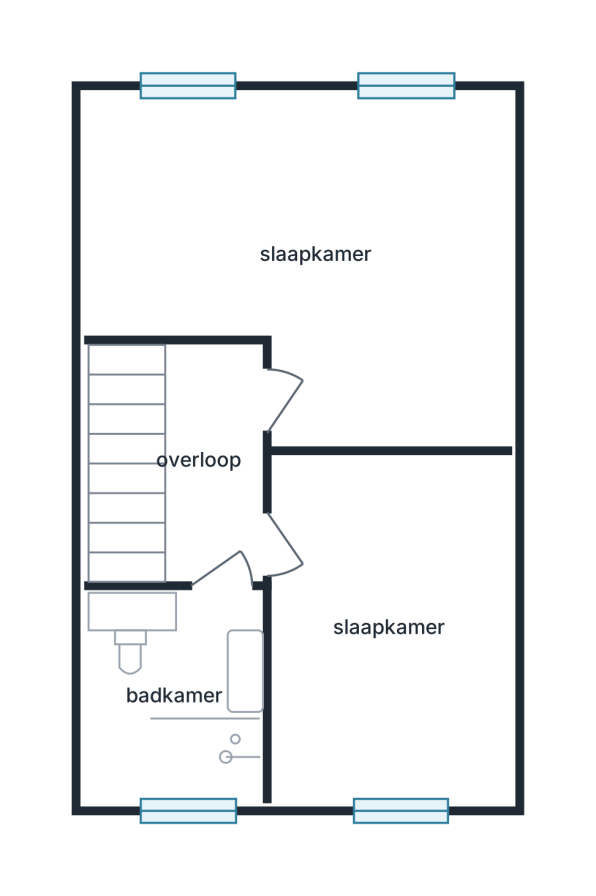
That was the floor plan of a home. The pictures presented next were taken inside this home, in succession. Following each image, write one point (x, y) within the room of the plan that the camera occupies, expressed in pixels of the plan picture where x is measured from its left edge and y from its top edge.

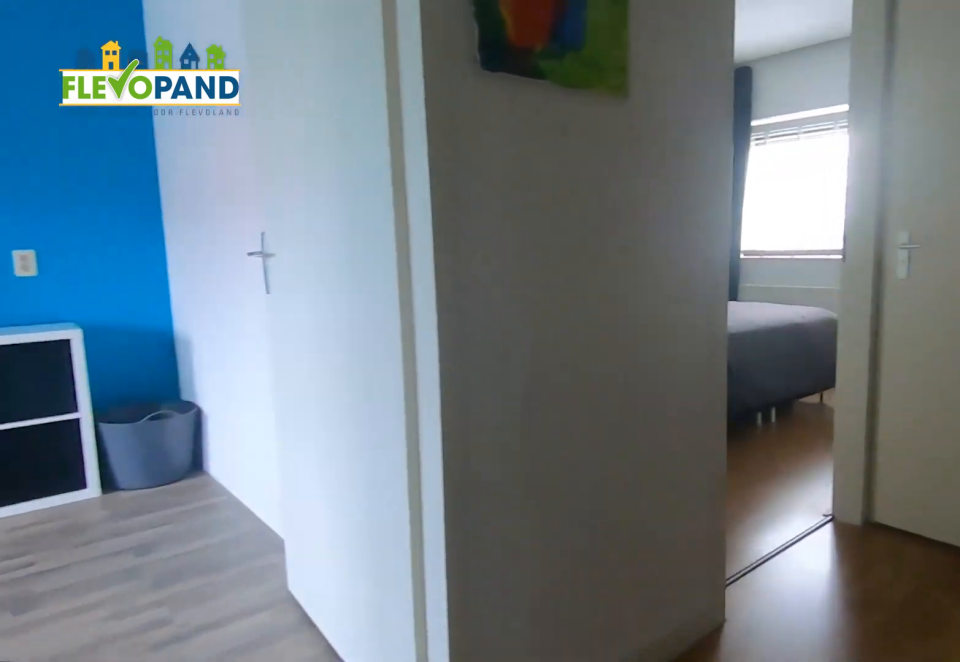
(202, 398)
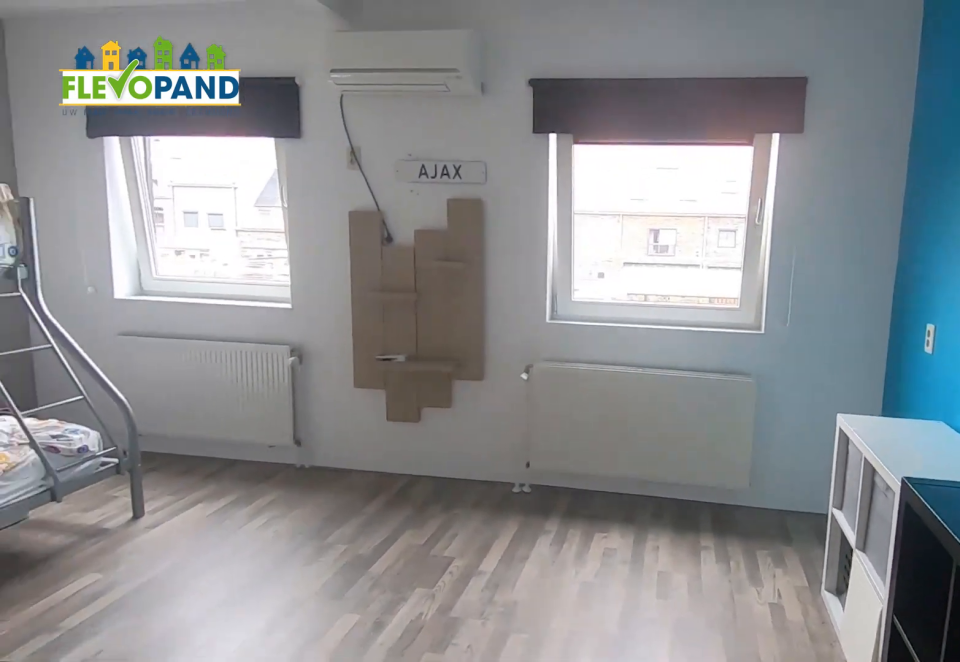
(266, 193)
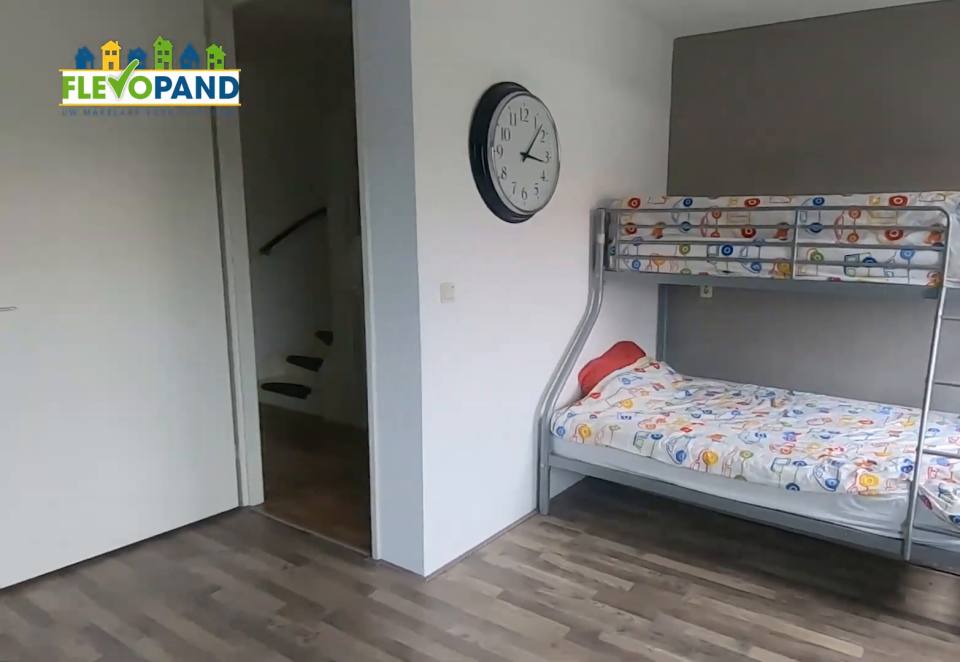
(266, 193)
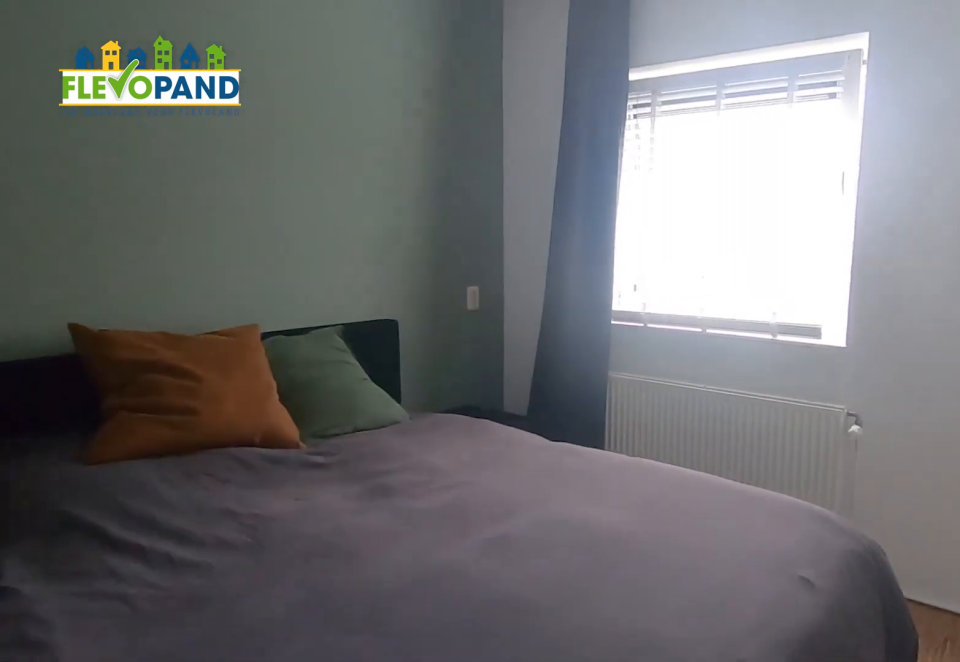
(390, 625)
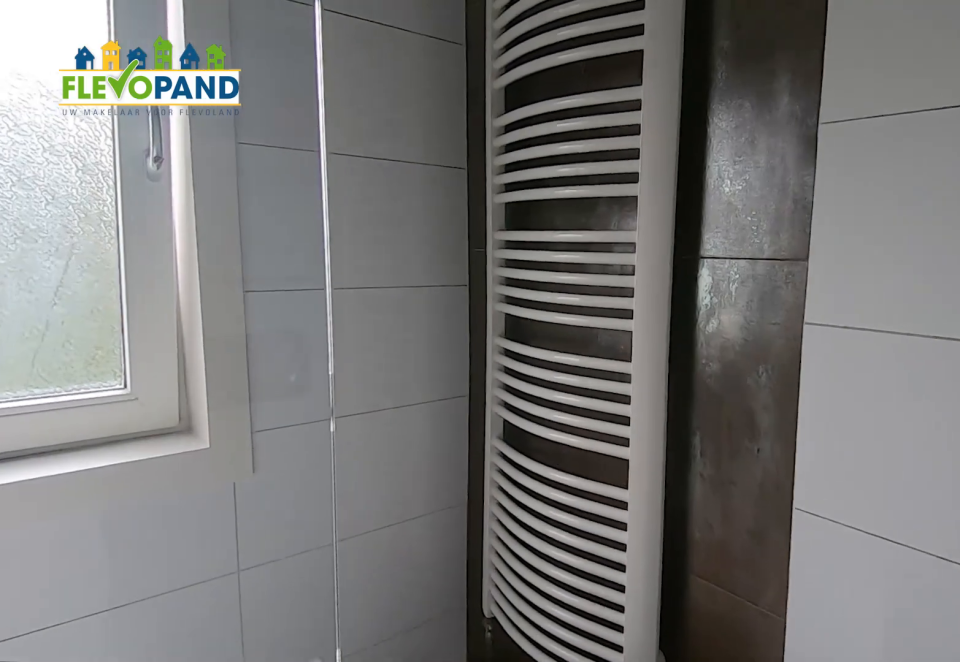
(133, 622)
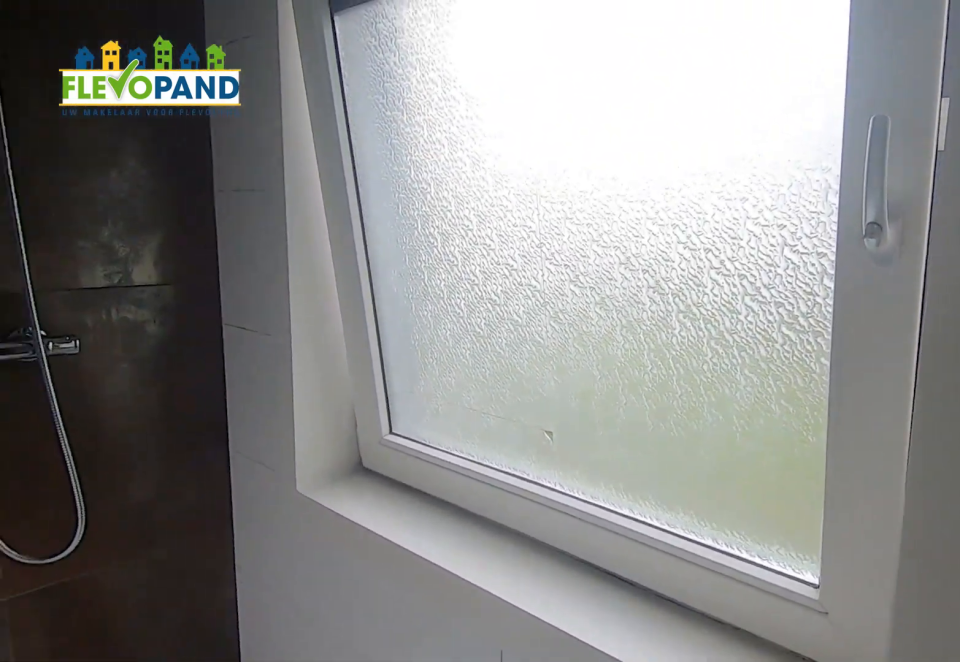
(133, 622)
